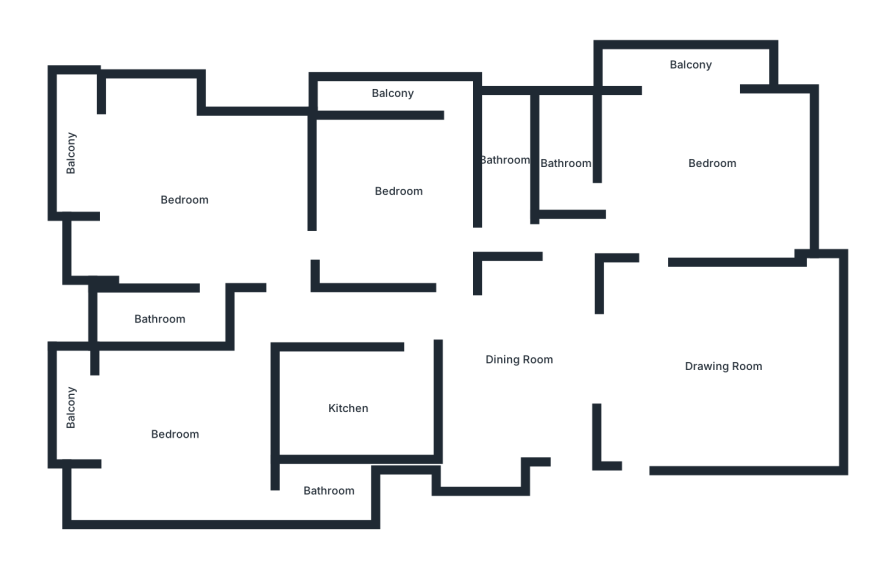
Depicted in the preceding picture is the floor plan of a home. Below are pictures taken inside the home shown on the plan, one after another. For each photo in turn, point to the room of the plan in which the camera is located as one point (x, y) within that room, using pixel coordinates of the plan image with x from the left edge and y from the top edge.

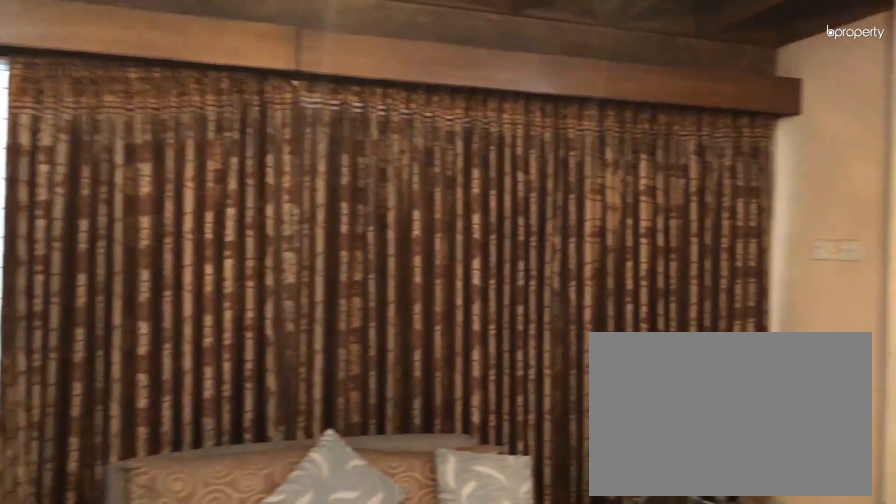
(728, 369)
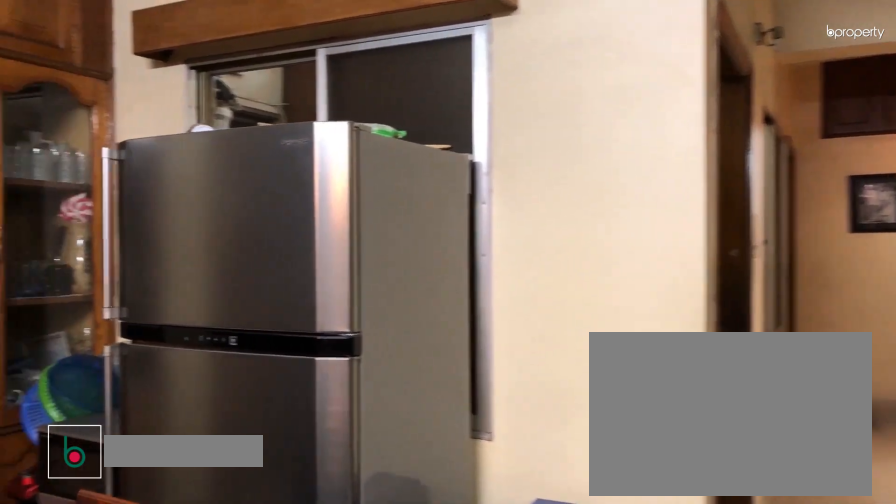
(513, 367)
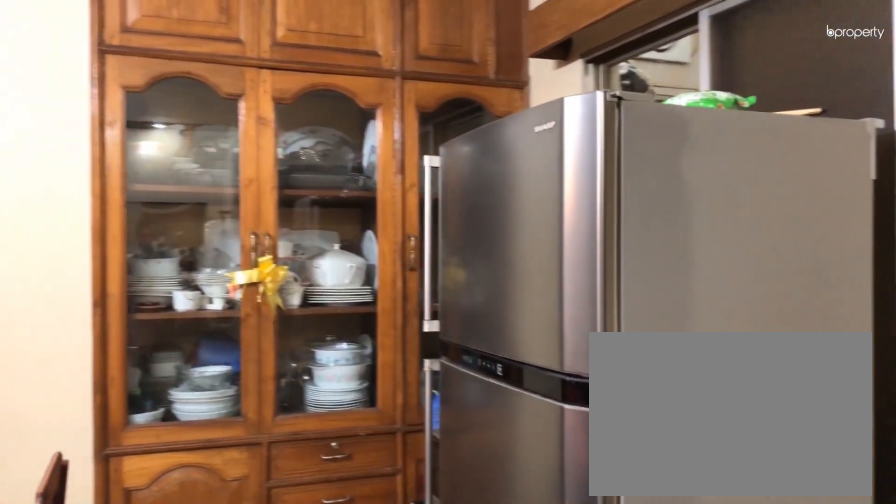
(513, 367)
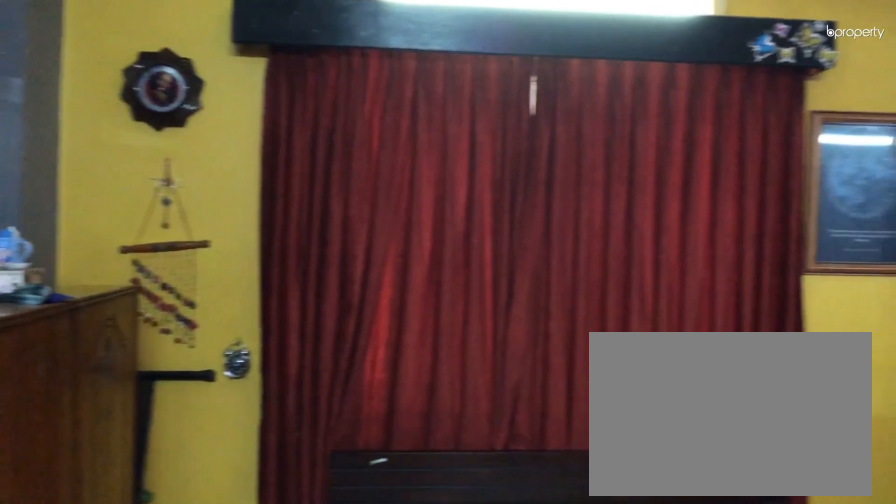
(702, 162)
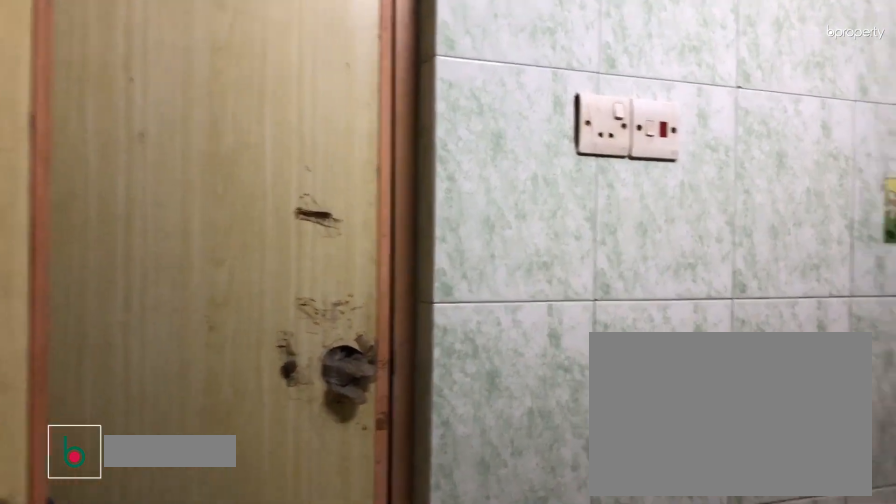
(506, 176)
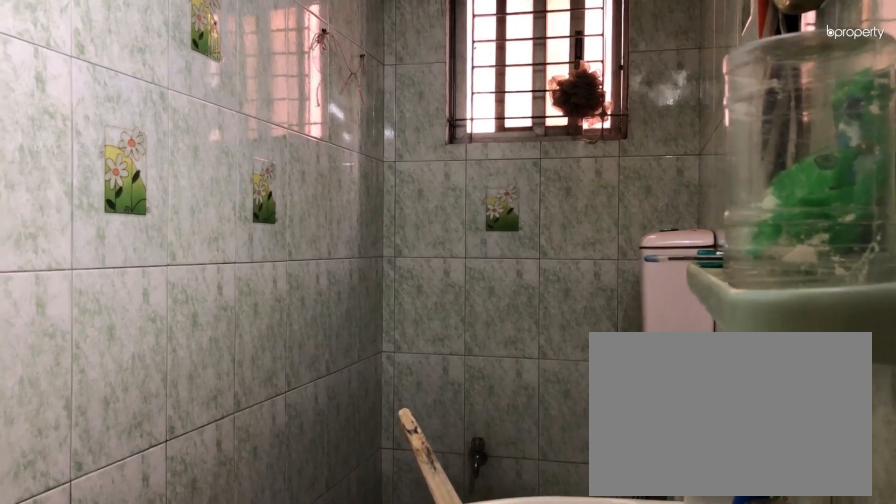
(506, 176)
